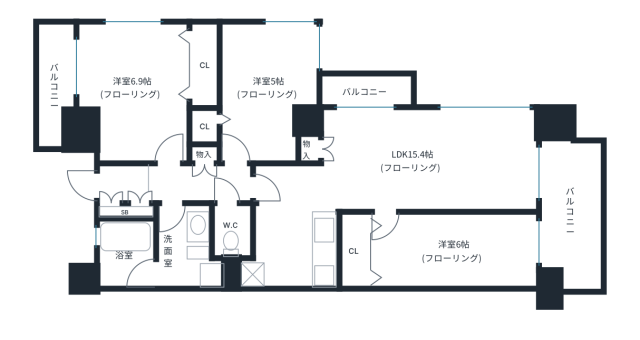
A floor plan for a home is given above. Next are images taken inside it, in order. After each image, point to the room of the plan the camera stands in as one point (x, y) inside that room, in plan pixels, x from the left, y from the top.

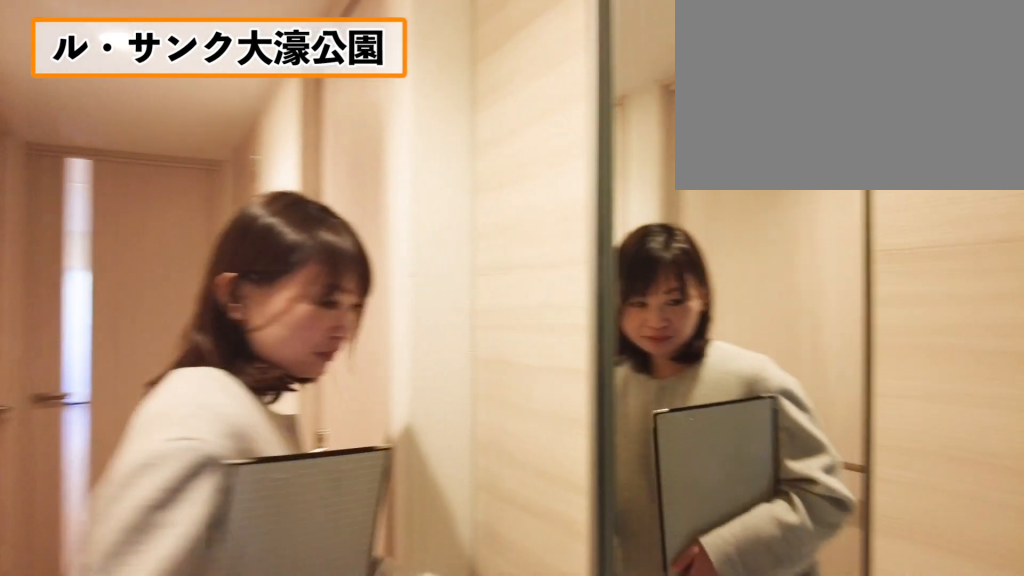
(116, 186)
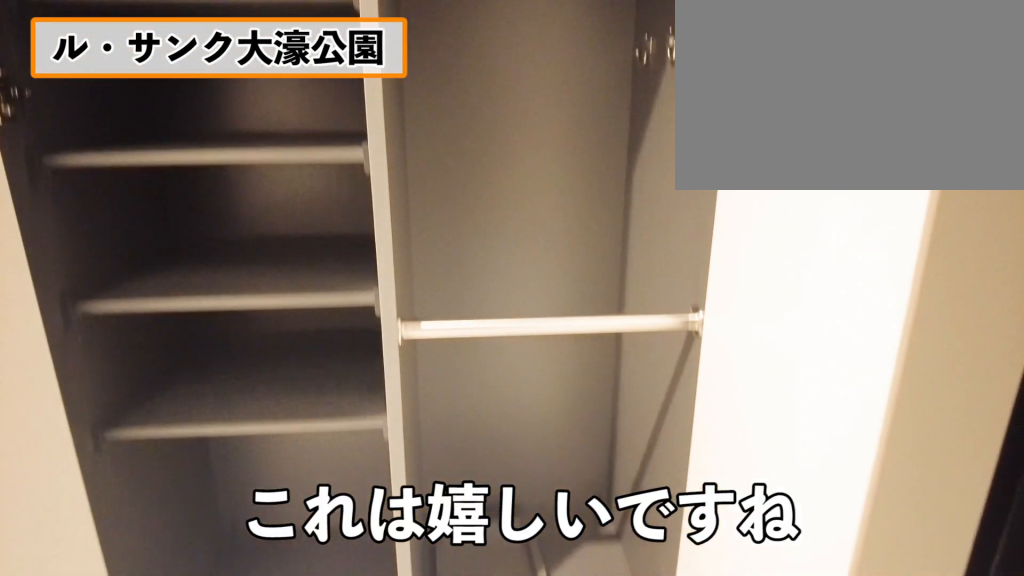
(116, 186)
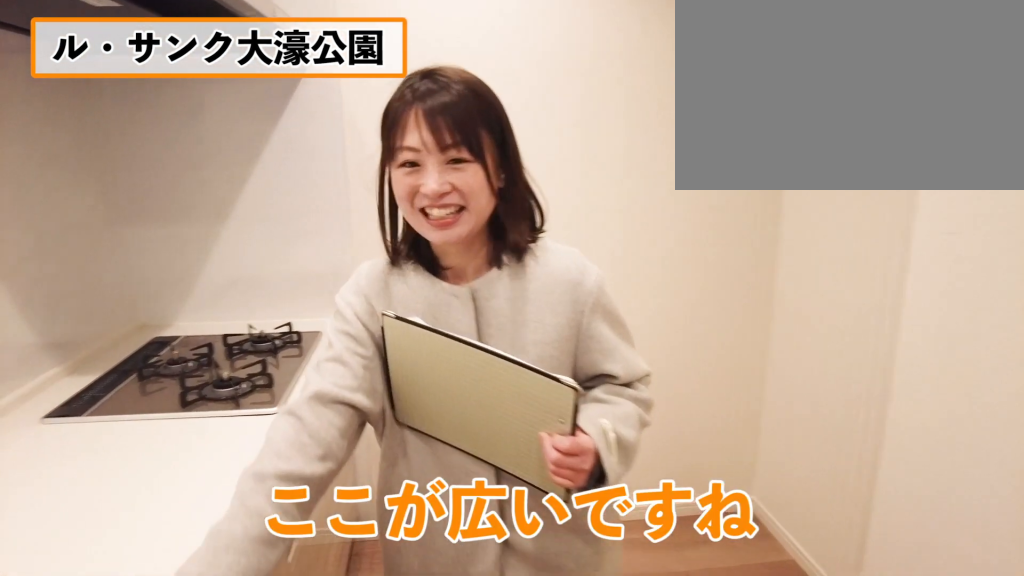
(291, 256)
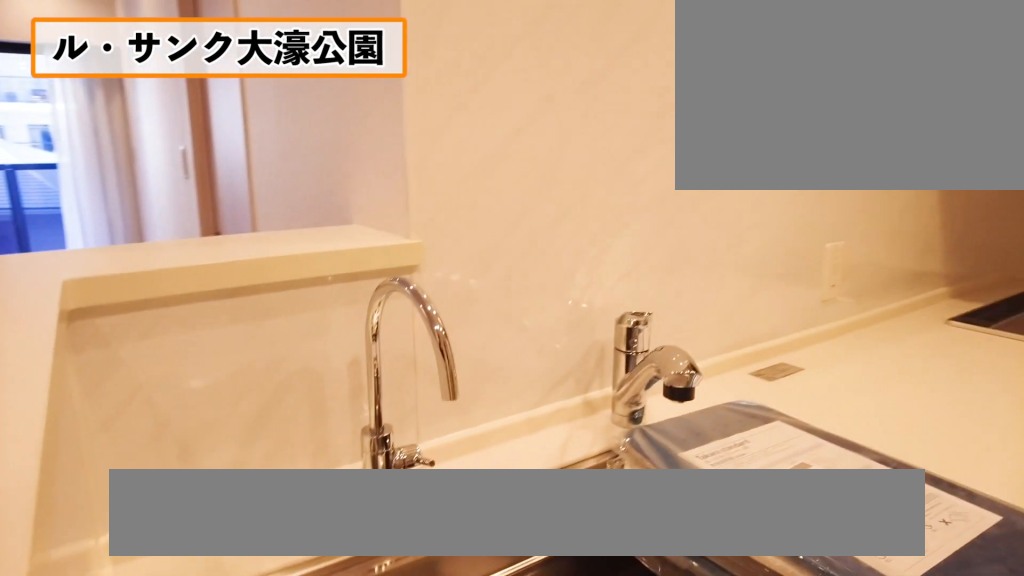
(291, 256)
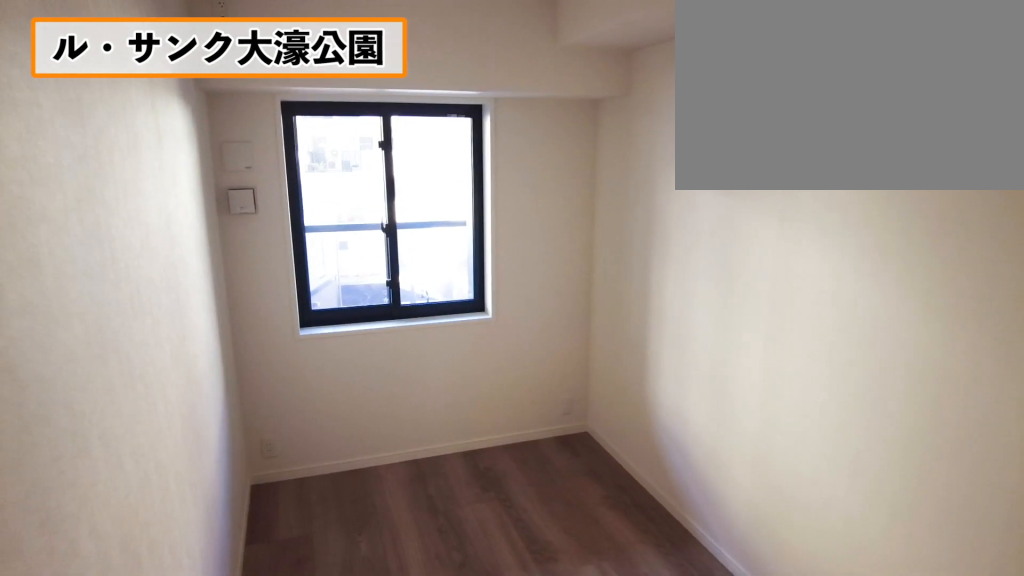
(454, 250)
